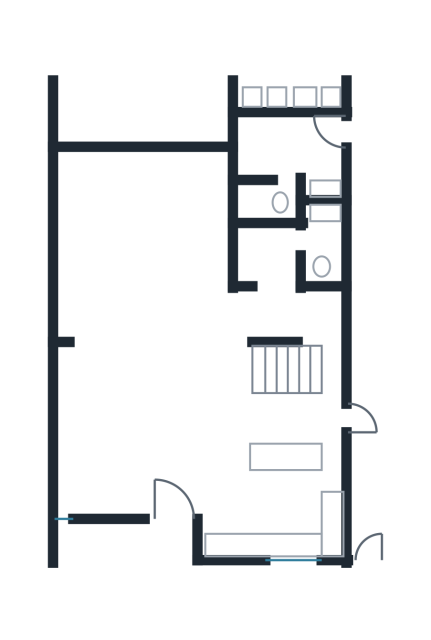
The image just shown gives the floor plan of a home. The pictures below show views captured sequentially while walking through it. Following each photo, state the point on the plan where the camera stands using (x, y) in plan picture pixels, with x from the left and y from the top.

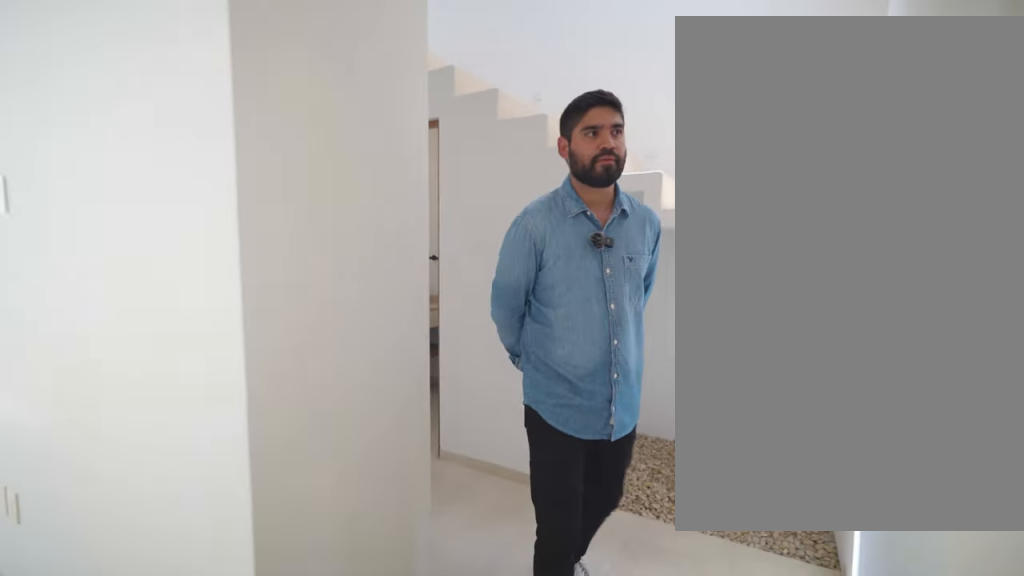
(281, 291)
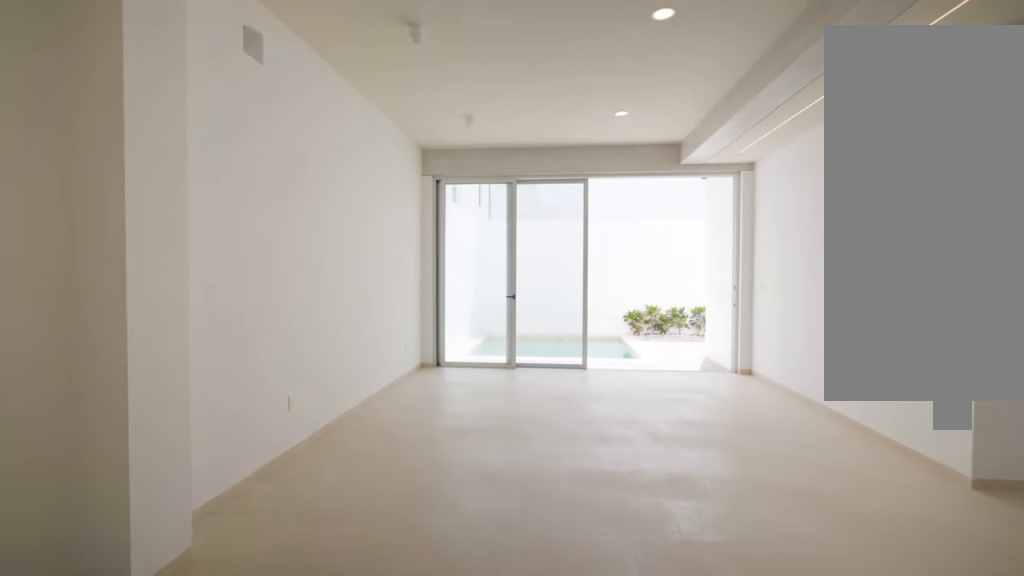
(148, 344)
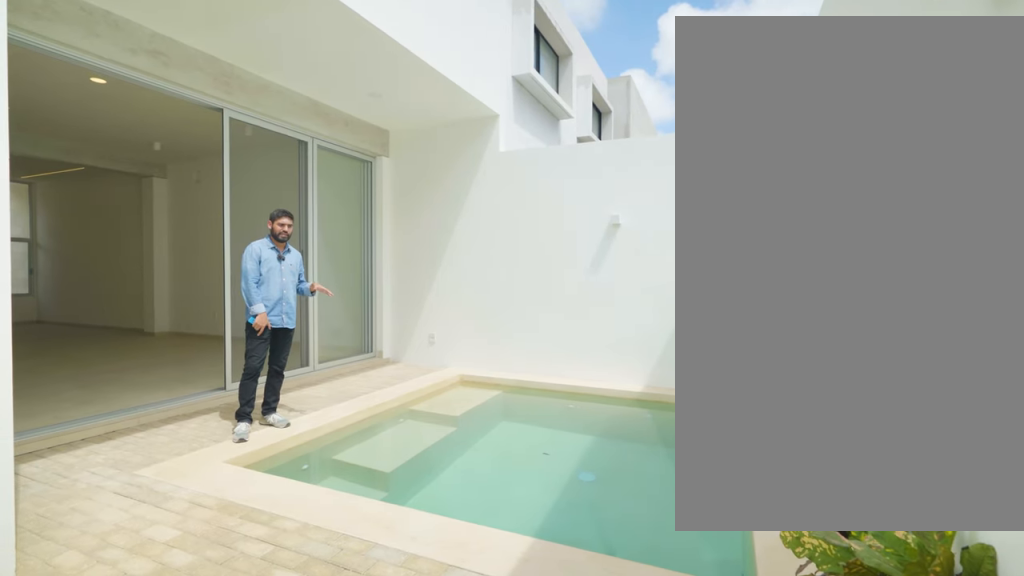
(225, 63)
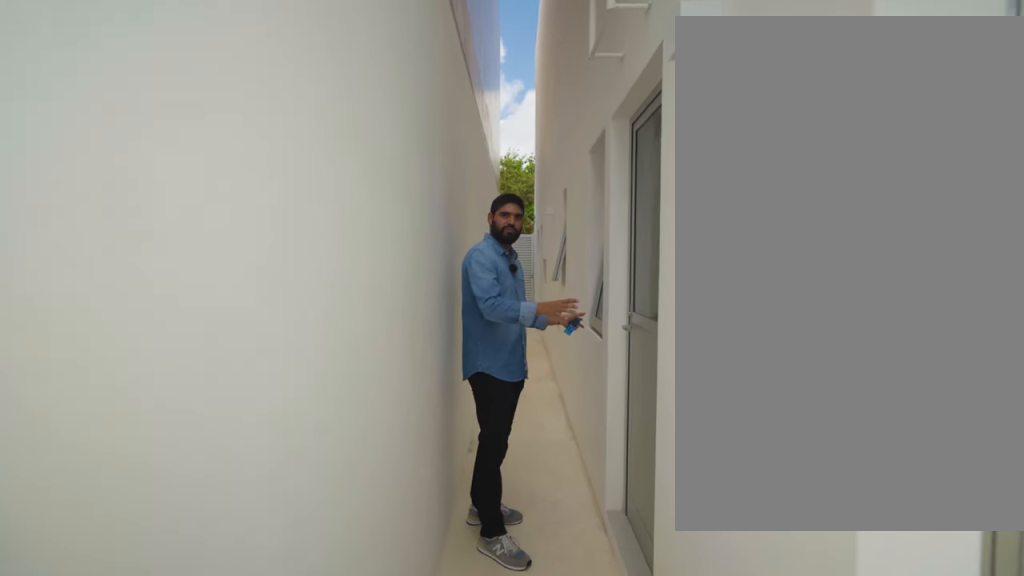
(362, 125)
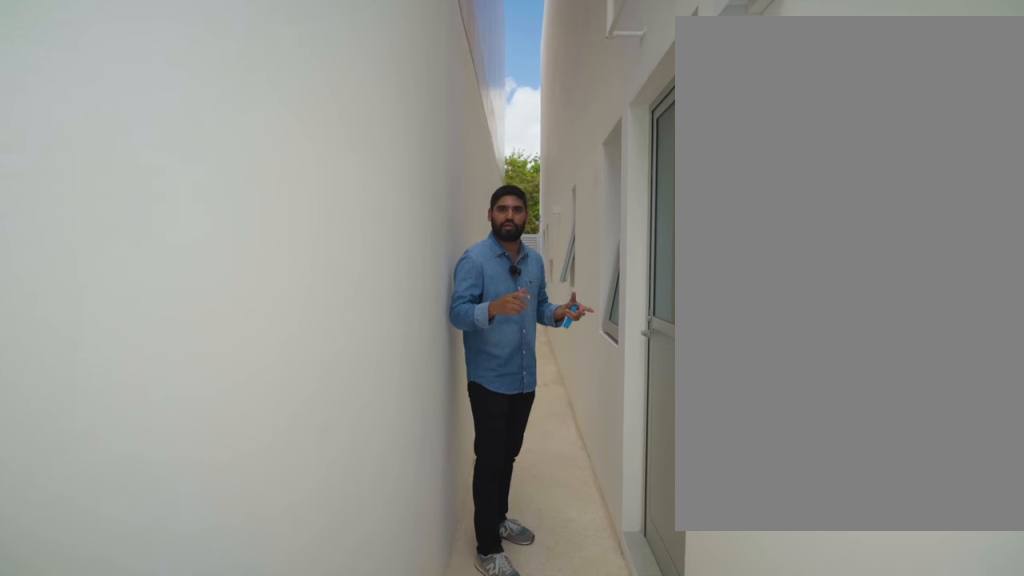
(363, 127)
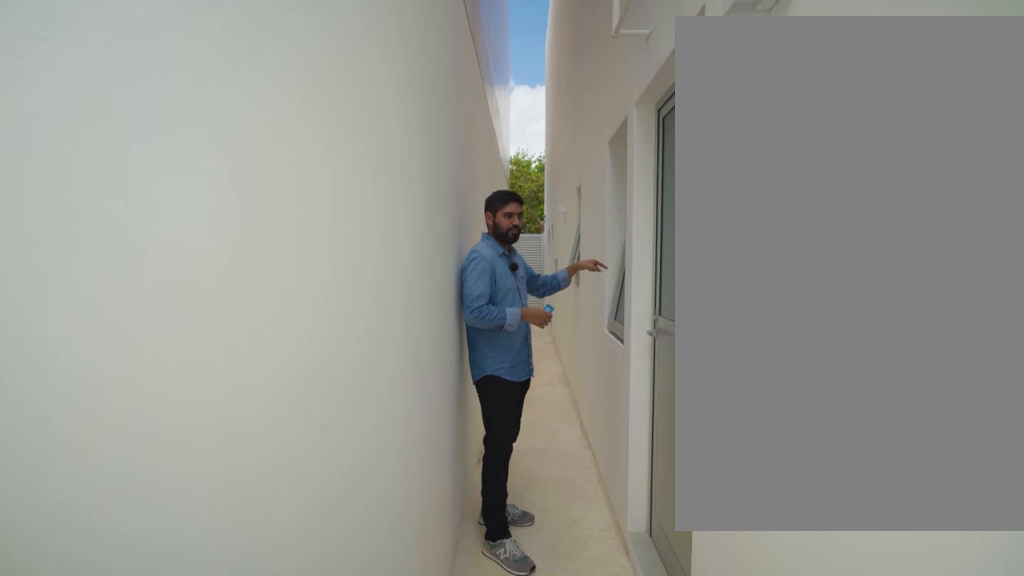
(363, 127)
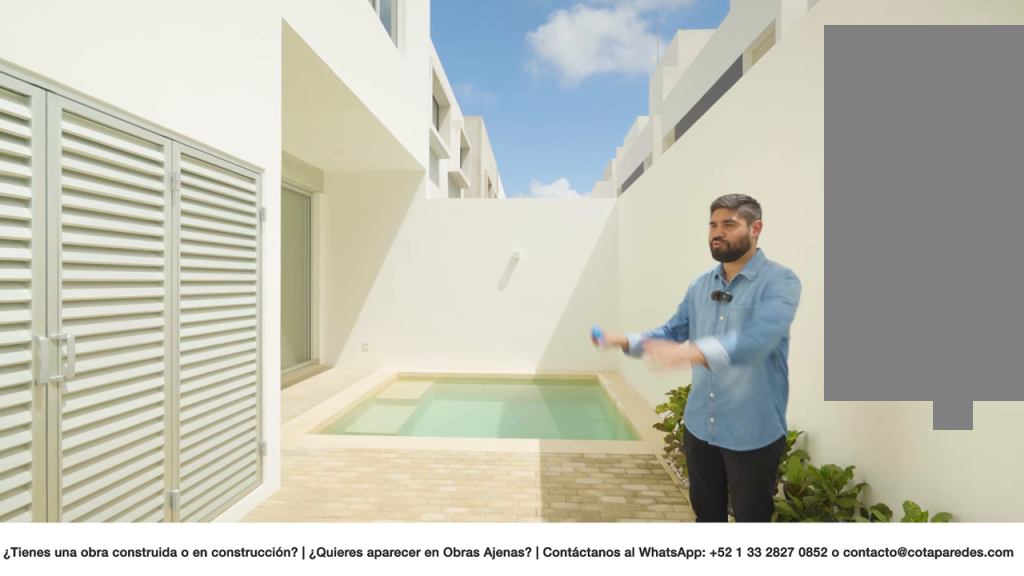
(367, 68)
